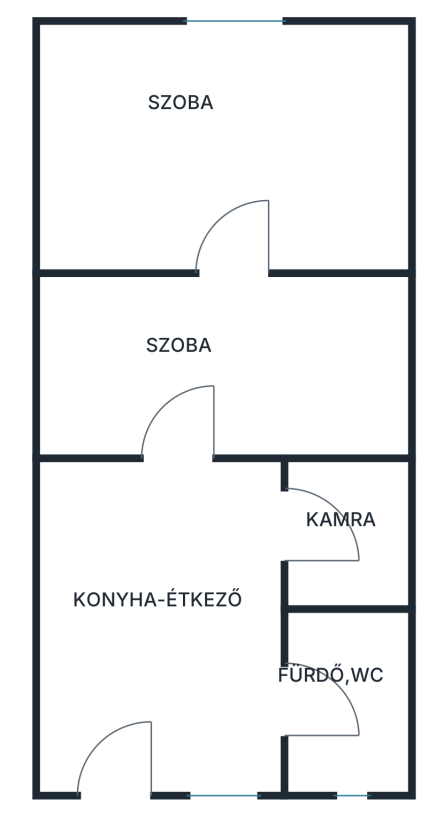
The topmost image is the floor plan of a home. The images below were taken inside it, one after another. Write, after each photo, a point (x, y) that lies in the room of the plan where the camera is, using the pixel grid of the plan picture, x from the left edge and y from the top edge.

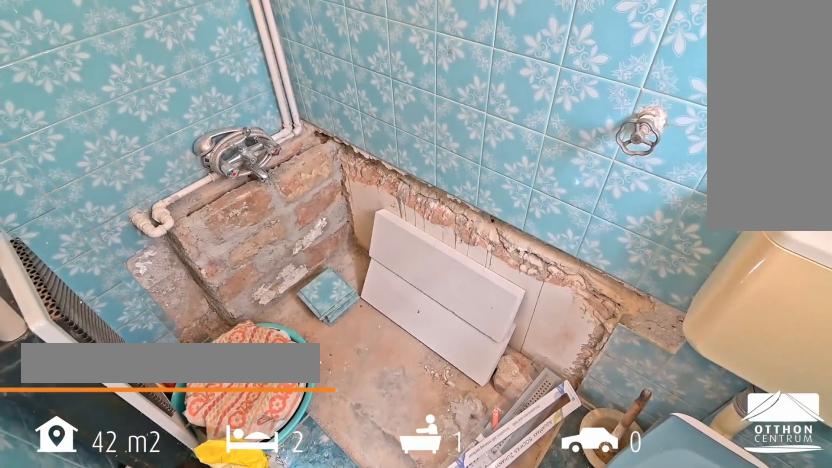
(349, 693)
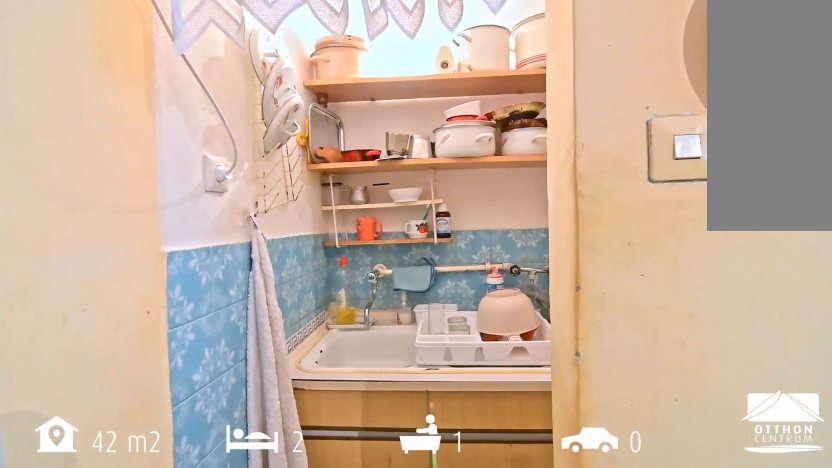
(354, 532)
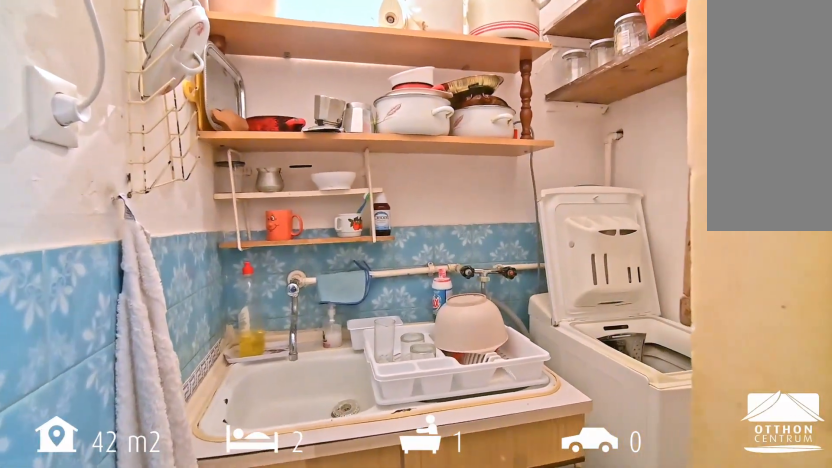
(354, 532)
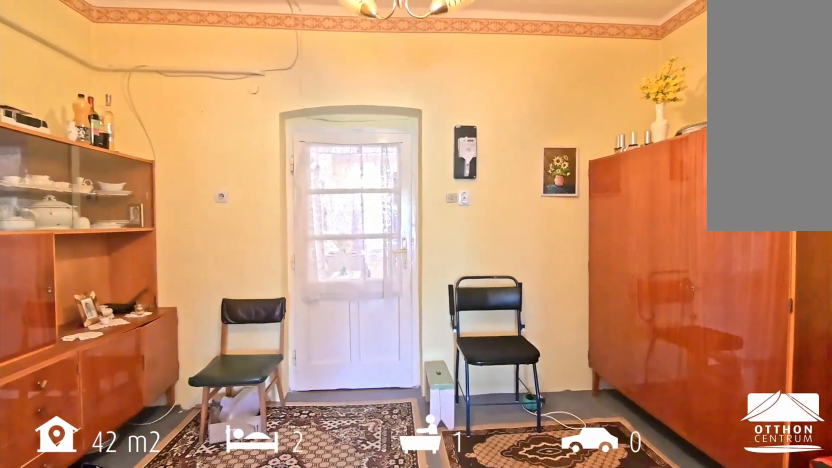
(215, 371)
